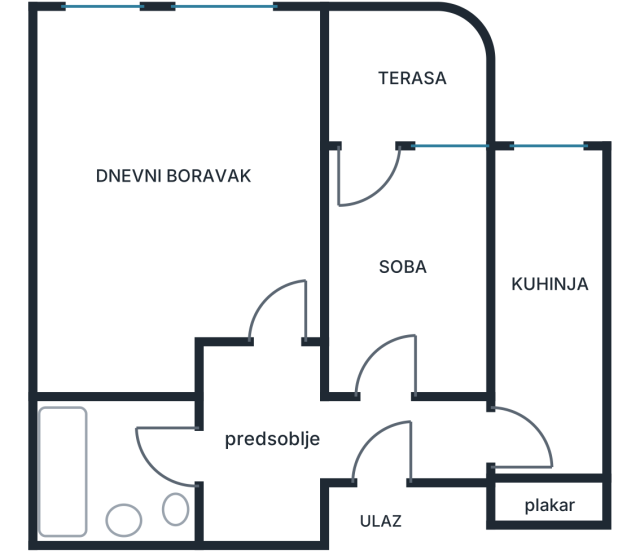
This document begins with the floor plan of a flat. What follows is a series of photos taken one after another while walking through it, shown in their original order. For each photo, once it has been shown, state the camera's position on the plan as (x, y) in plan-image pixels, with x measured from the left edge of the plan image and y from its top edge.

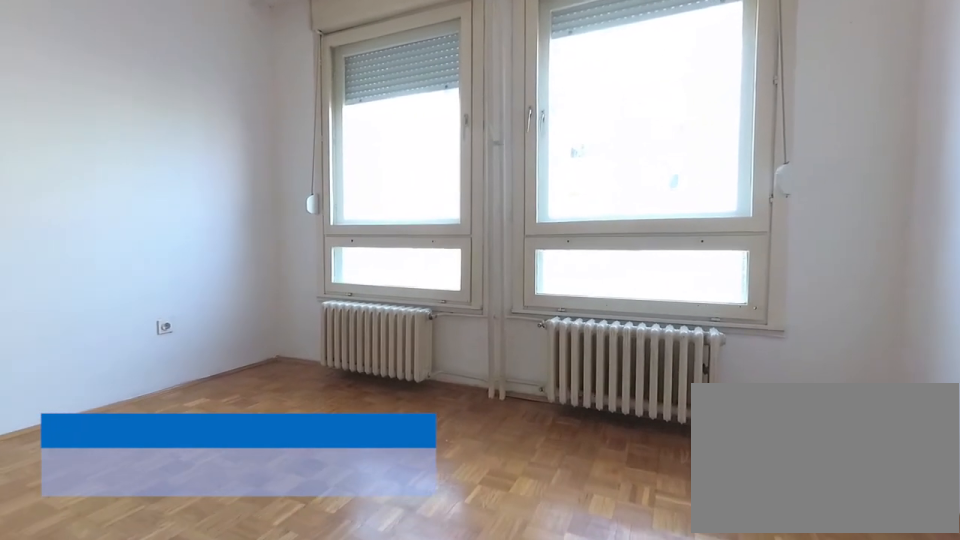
(262, 194)
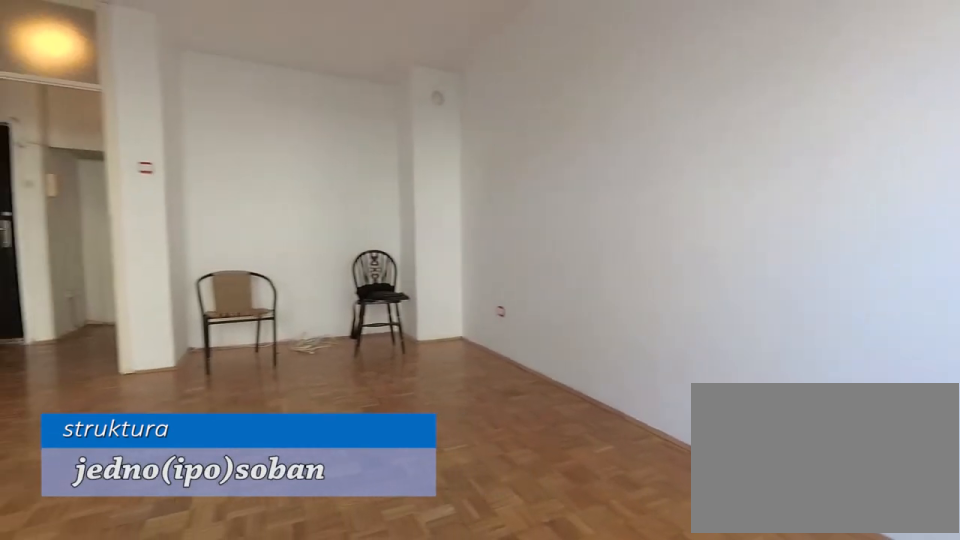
(162, 43)
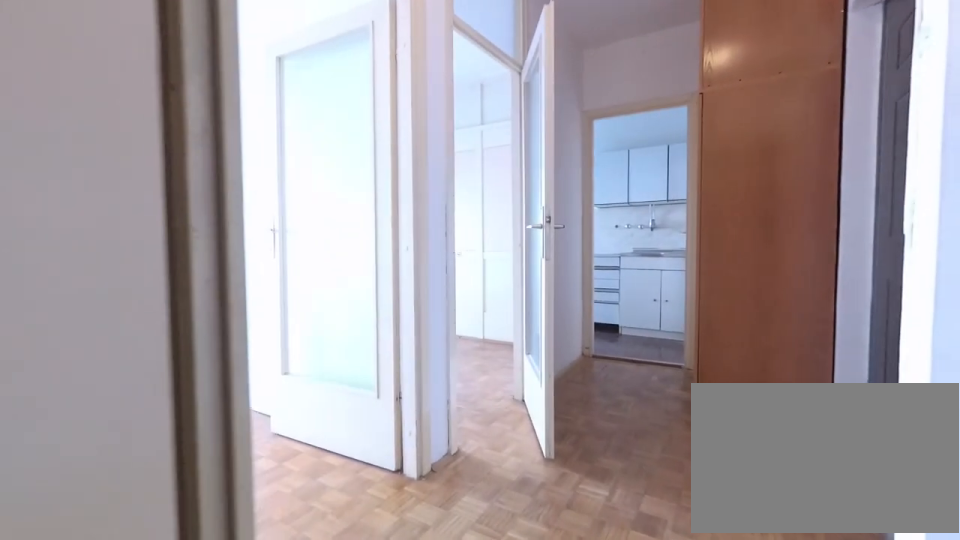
(156, 452)
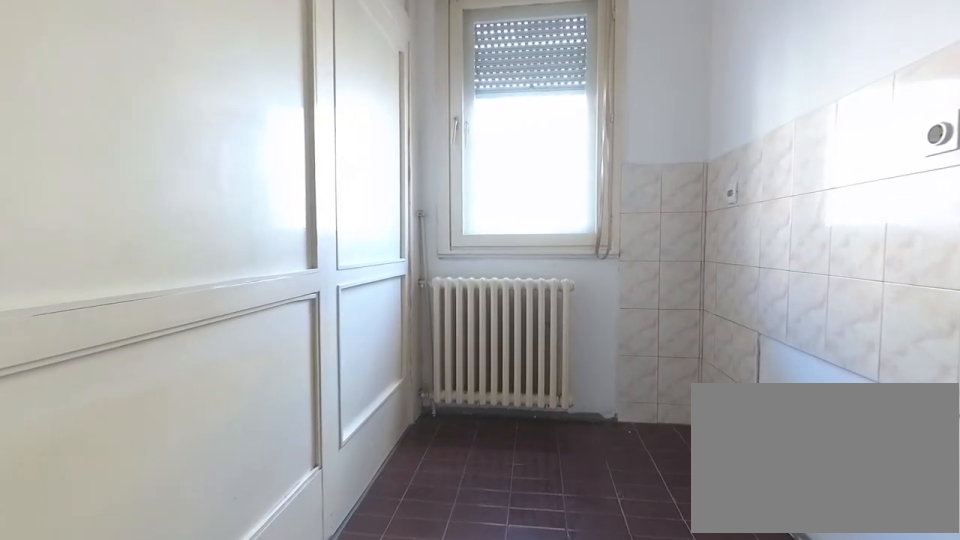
(546, 340)
